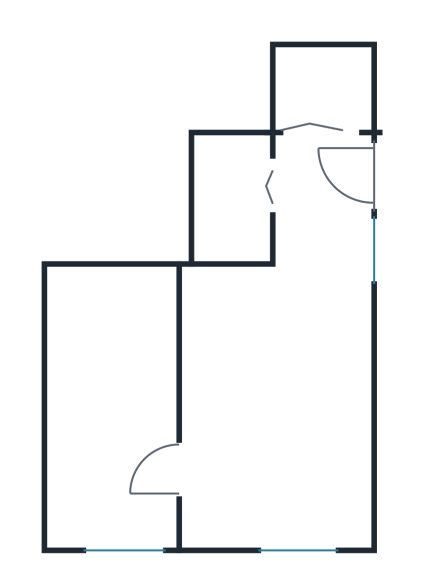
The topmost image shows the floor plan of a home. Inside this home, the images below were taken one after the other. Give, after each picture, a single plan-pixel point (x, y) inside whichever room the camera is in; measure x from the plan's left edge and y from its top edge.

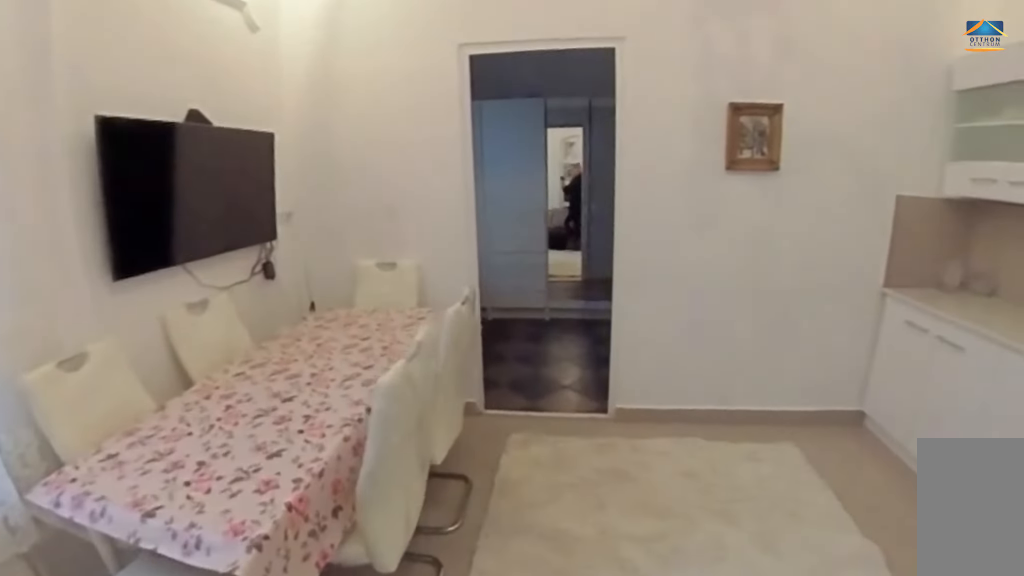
(279, 380)
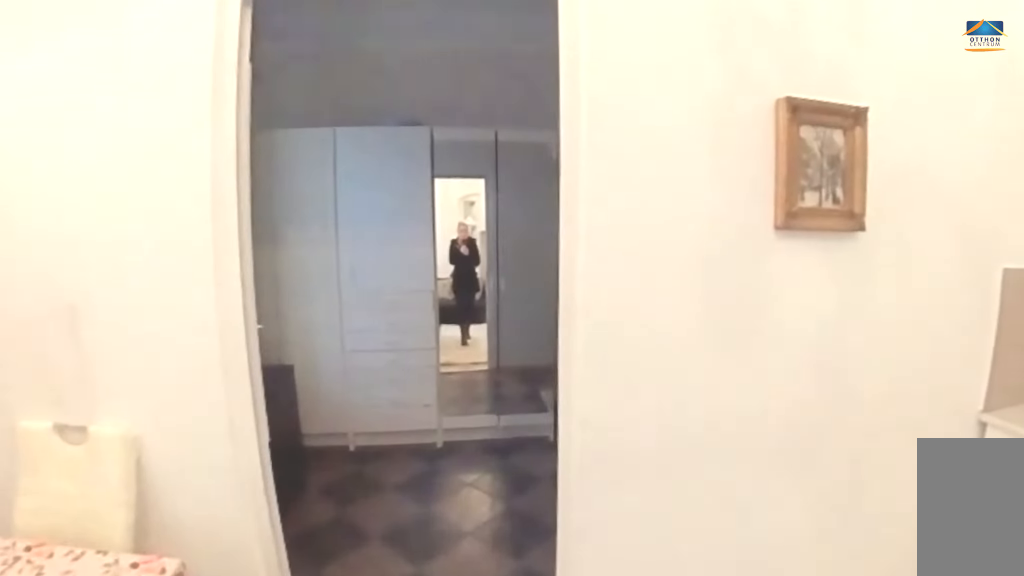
(278, 380)
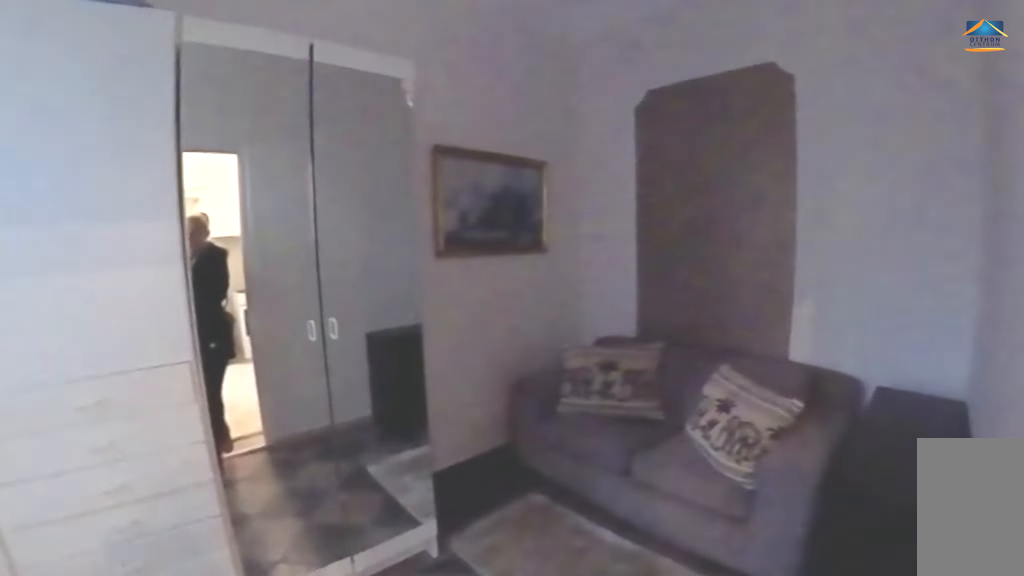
(113, 406)
